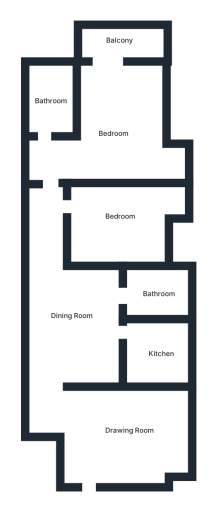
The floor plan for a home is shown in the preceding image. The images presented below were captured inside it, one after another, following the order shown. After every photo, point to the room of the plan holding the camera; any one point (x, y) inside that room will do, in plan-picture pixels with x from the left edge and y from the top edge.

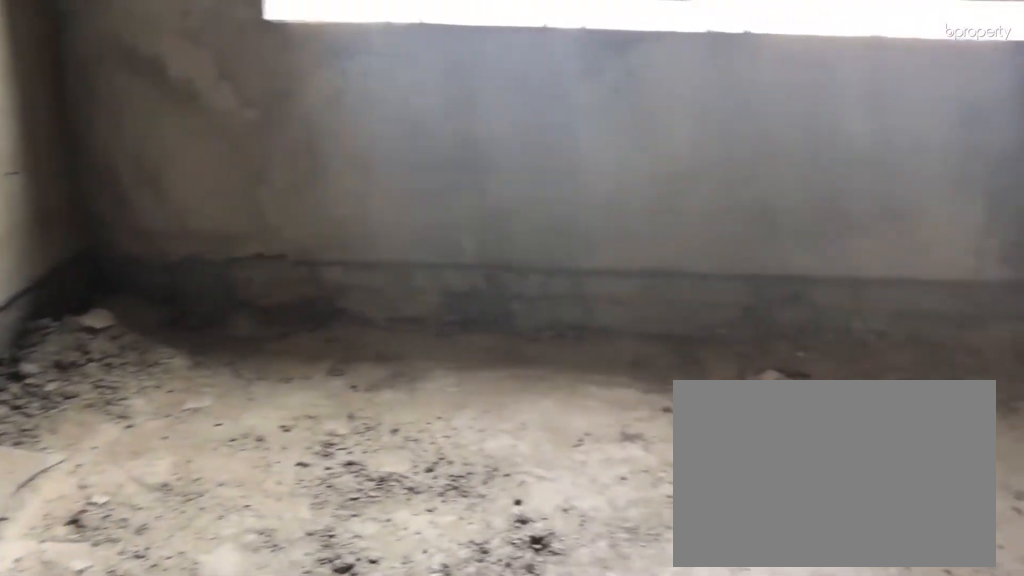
(116, 432)
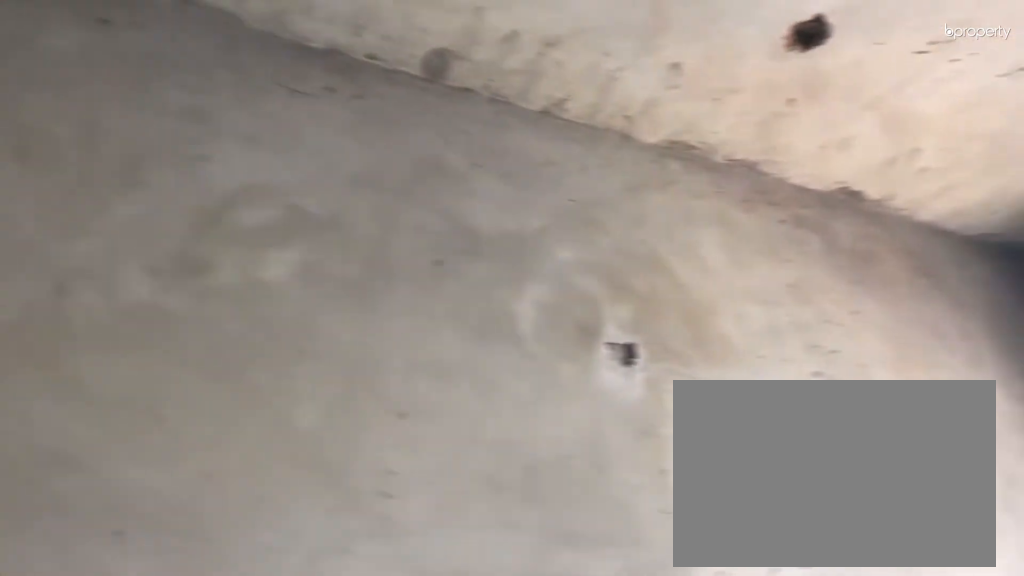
(116, 432)
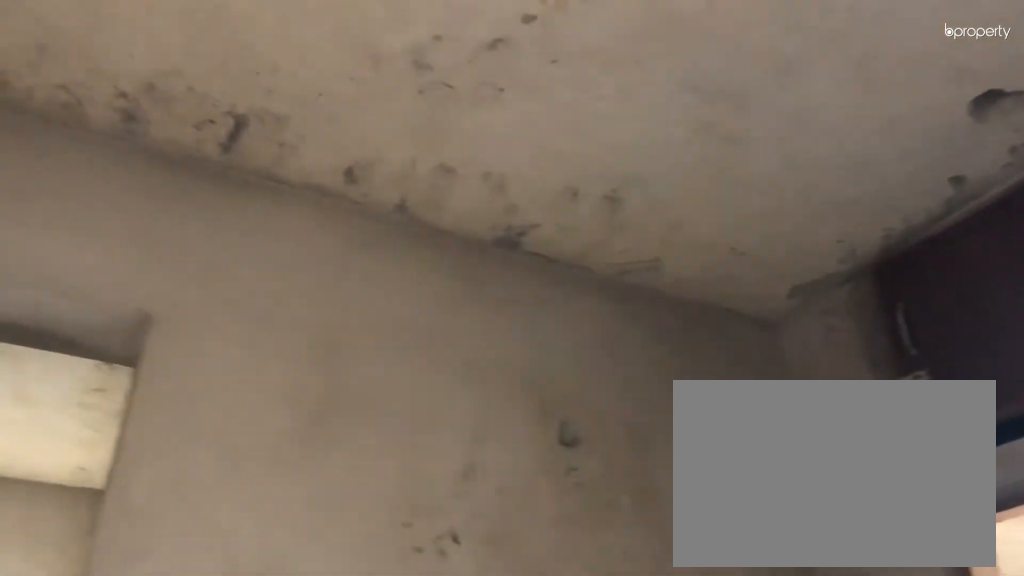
(90, 333)
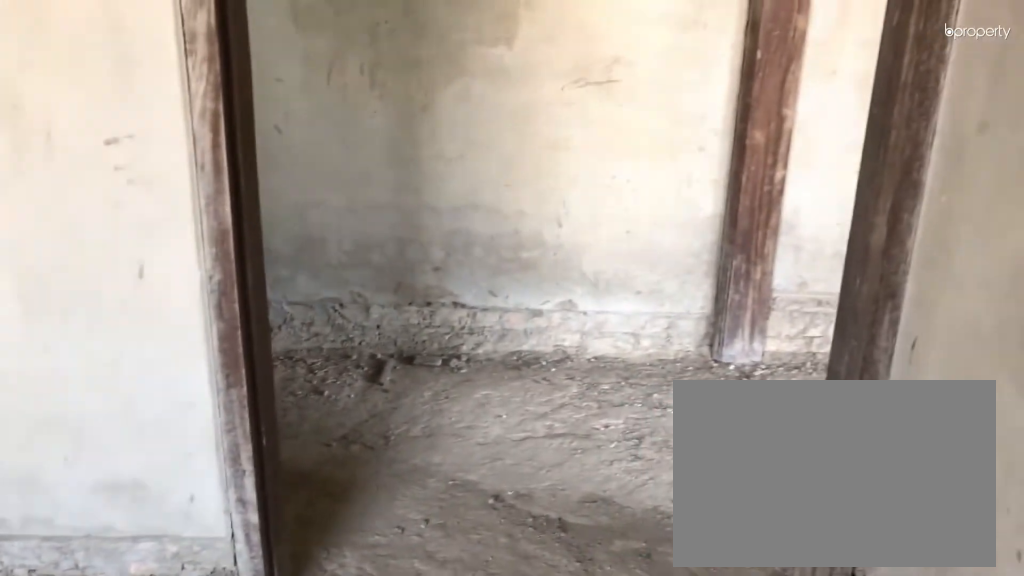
(111, 214)
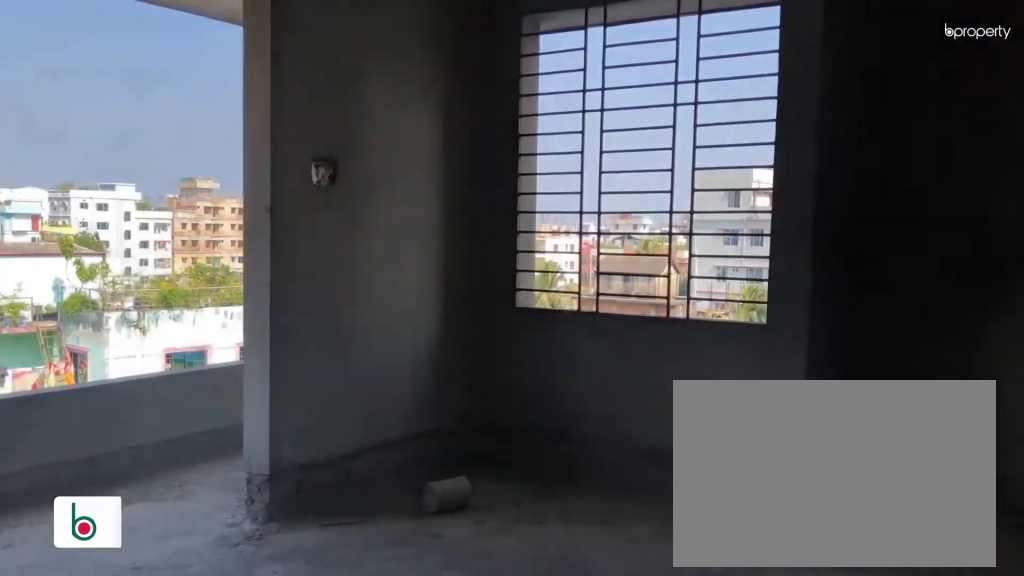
(108, 107)
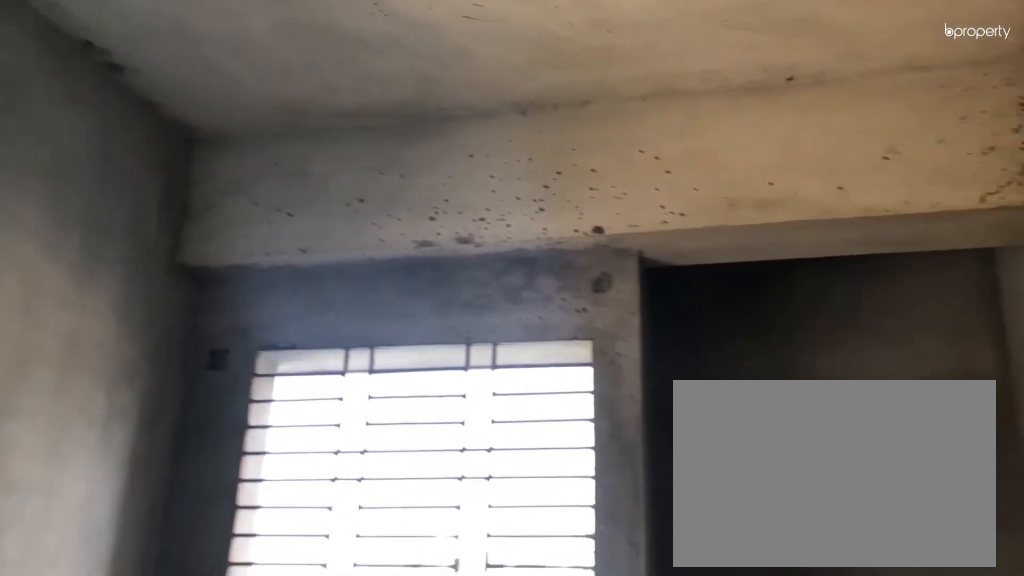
(108, 107)
